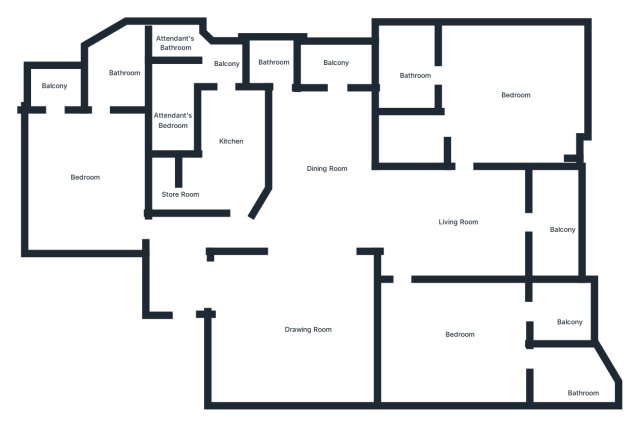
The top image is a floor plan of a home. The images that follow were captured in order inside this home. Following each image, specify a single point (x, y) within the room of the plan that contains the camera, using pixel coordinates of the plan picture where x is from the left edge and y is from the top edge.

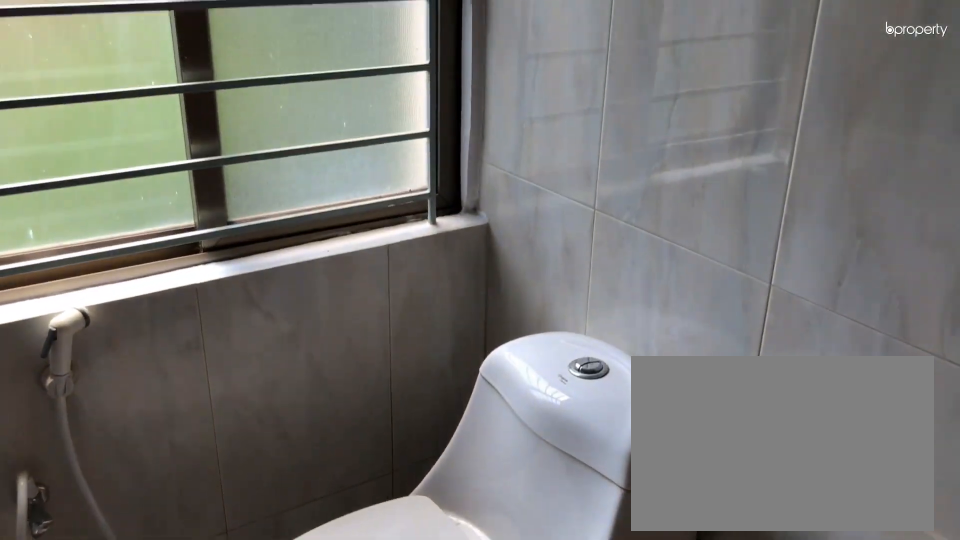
(401, 71)
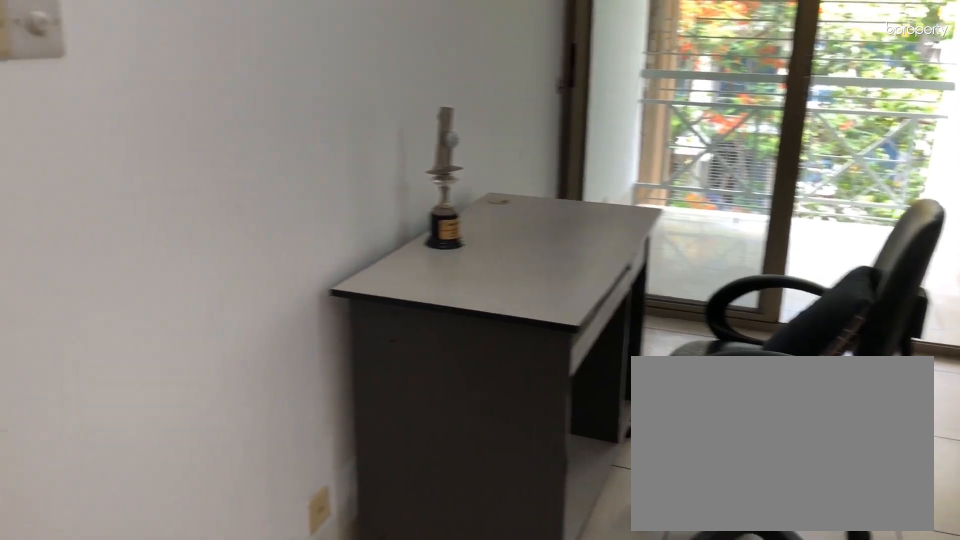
(467, 343)
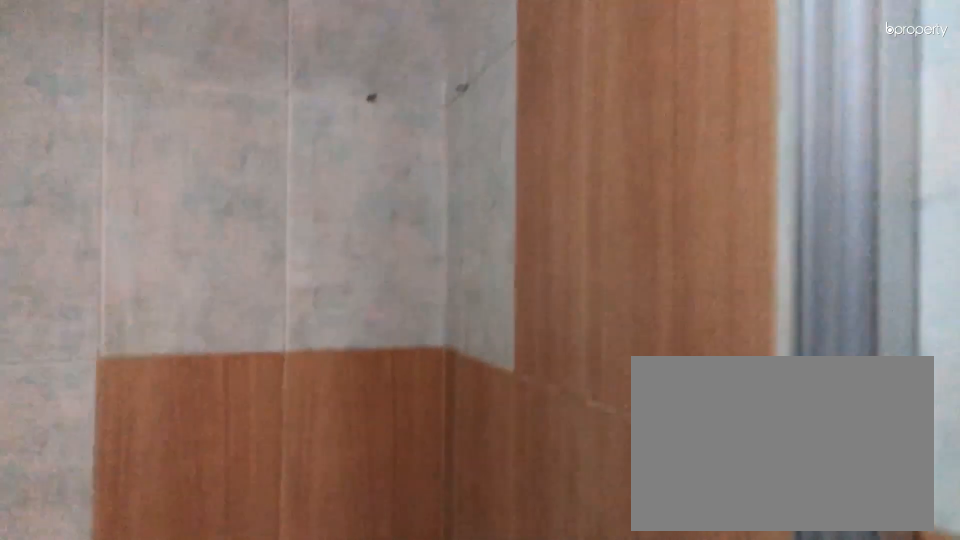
(570, 367)
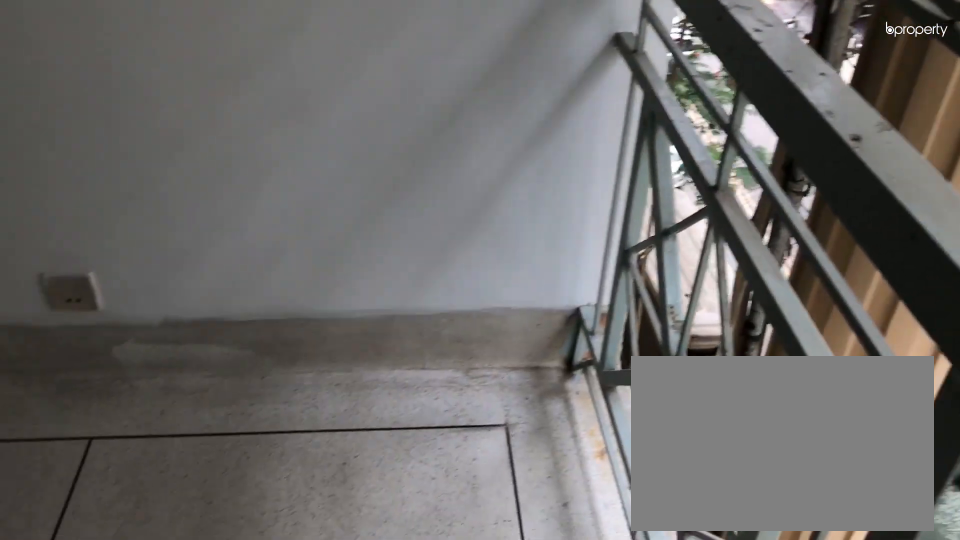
(571, 311)
